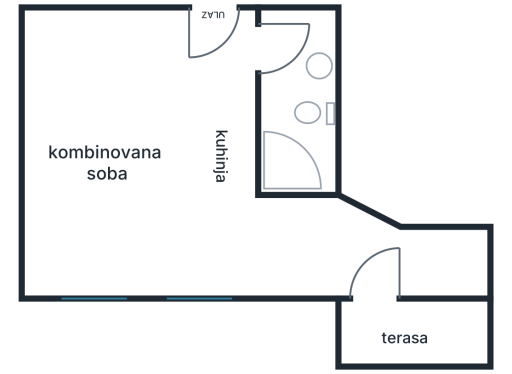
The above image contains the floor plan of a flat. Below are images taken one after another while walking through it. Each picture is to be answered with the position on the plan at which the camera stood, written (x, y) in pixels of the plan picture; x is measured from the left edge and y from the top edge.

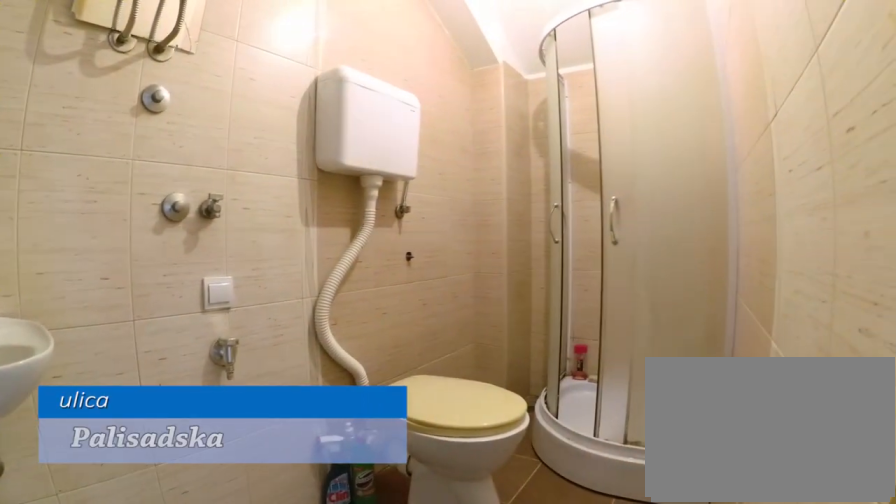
(268, 35)
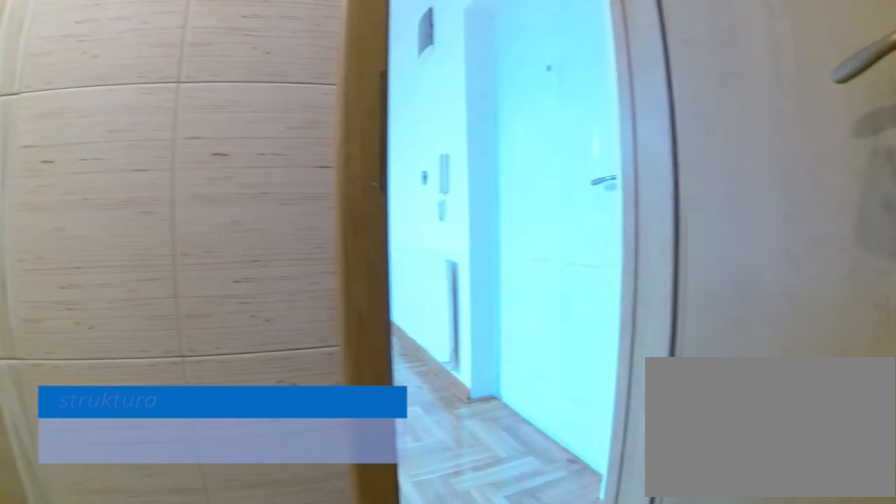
(308, 80)
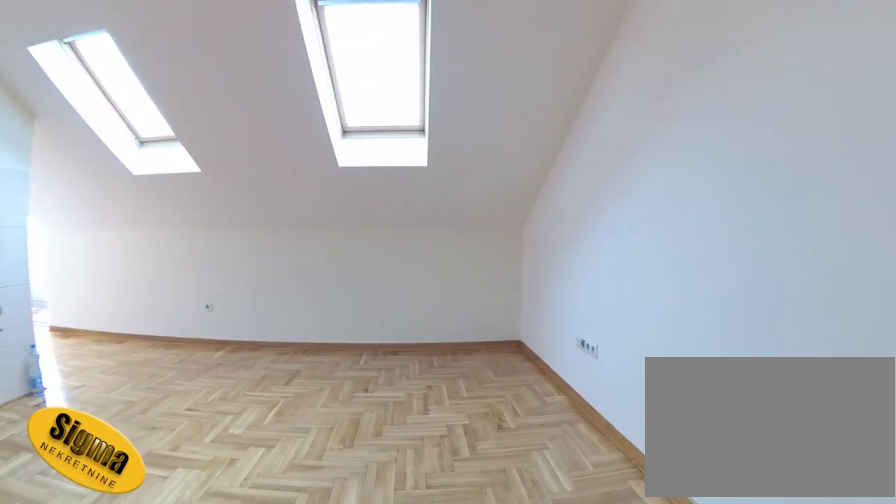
(97, 61)
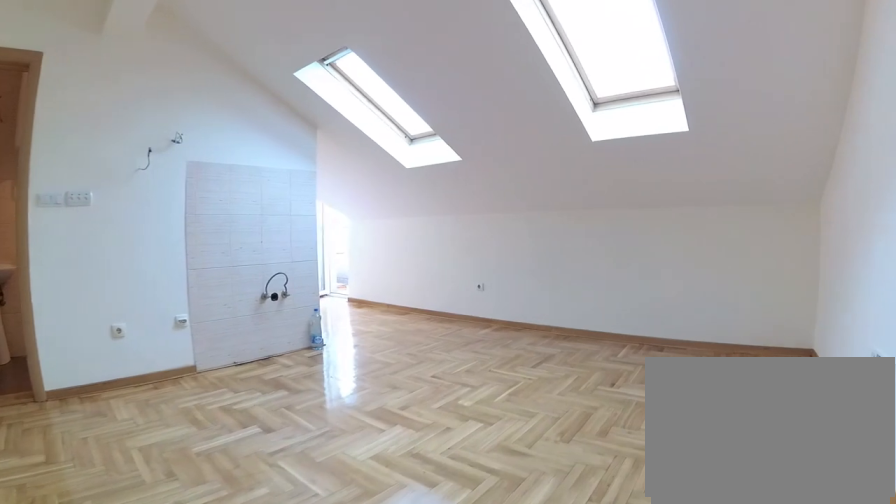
(69, 62)
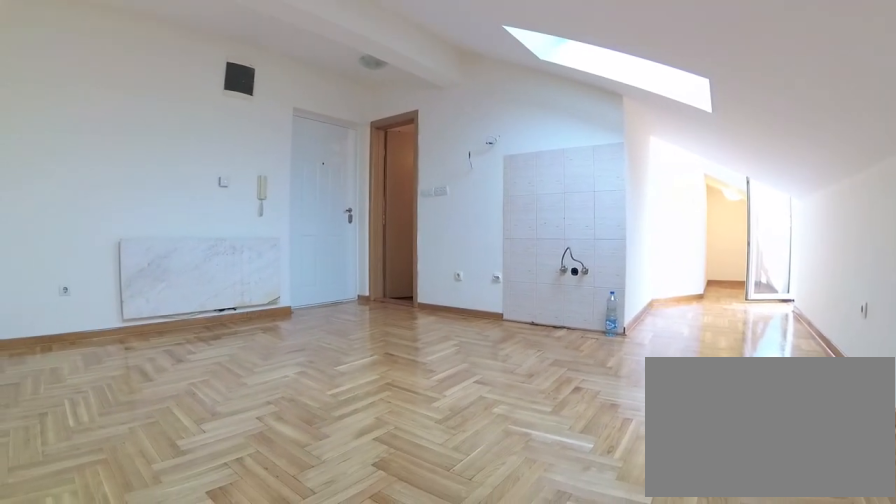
(60, 238)
